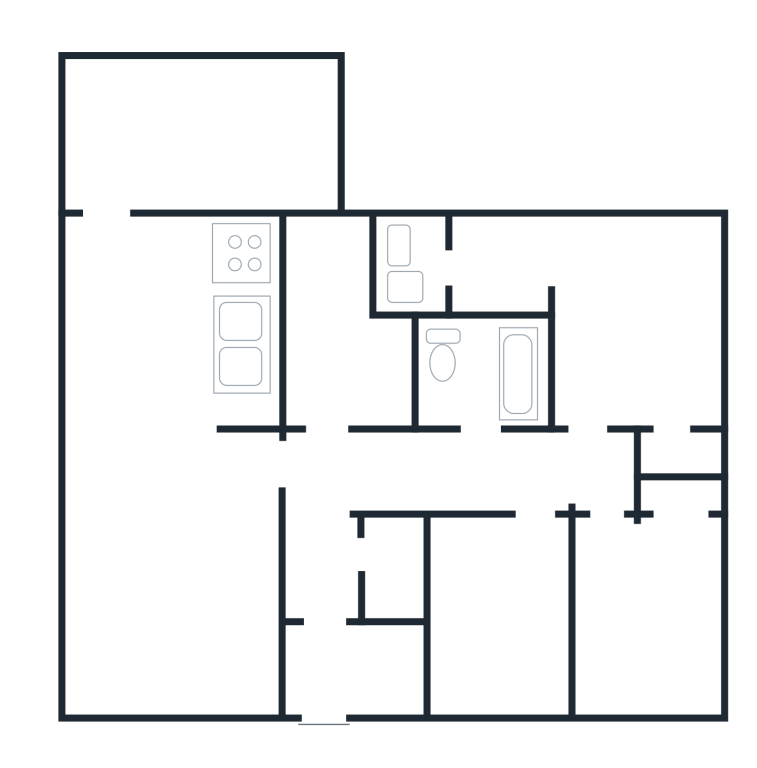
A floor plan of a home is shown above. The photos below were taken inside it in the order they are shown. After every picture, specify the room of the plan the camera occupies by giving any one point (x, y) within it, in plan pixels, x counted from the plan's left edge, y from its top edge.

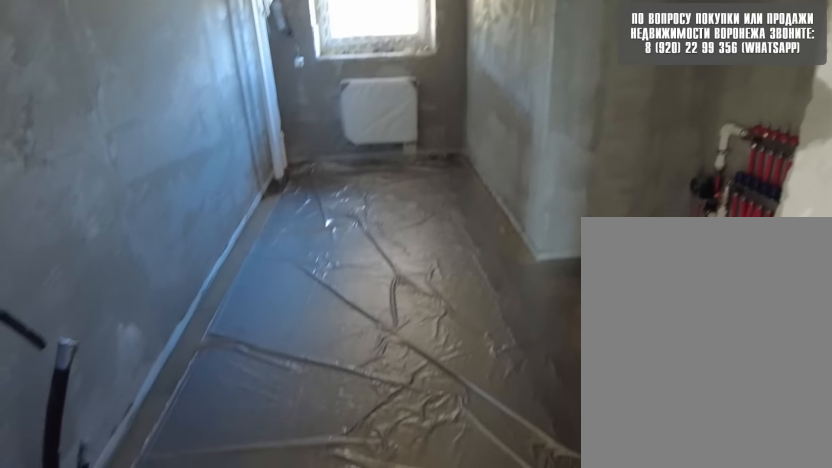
(351, 400)
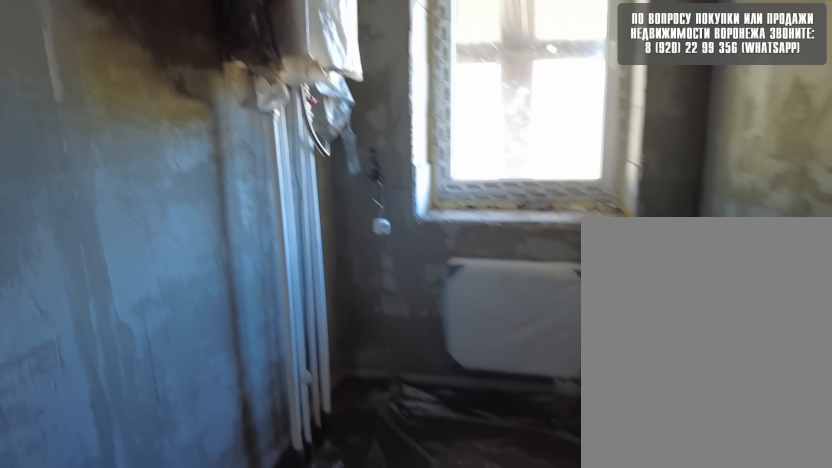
(353, 384)
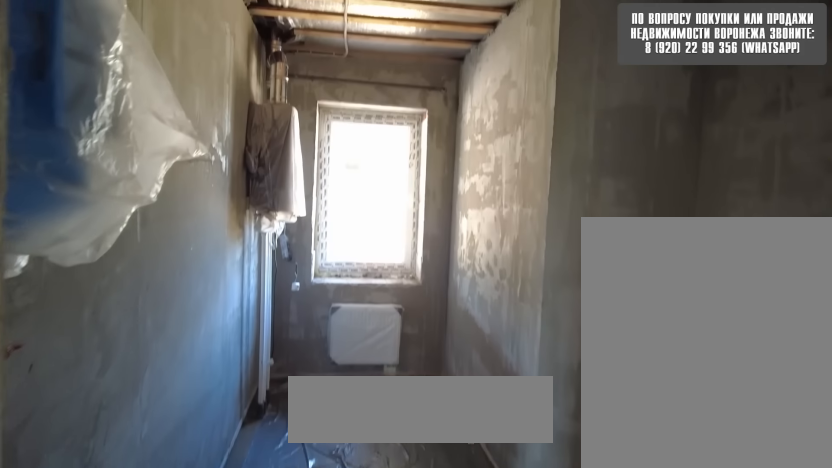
(353, 376)
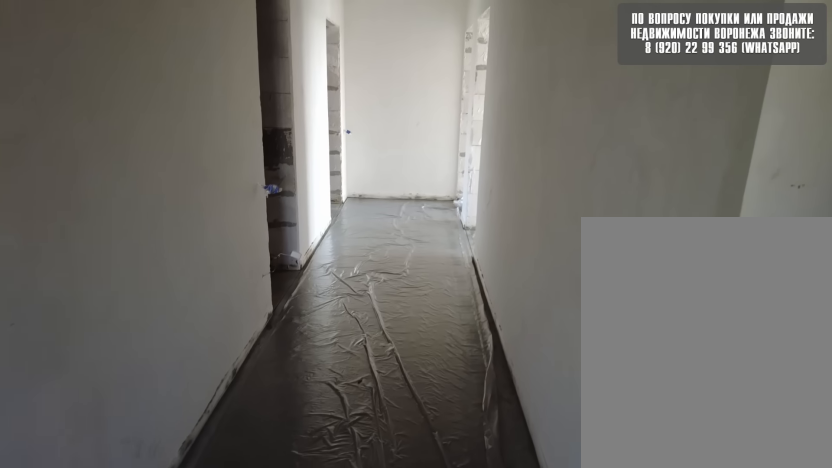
(338, 497)
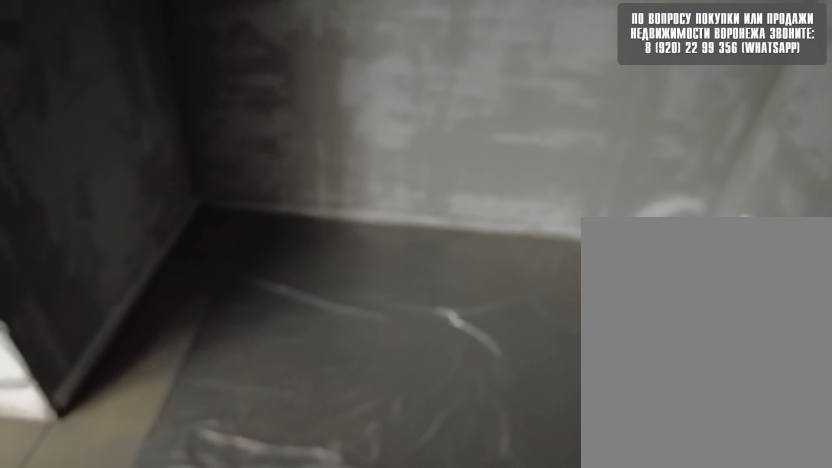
(503, 497)
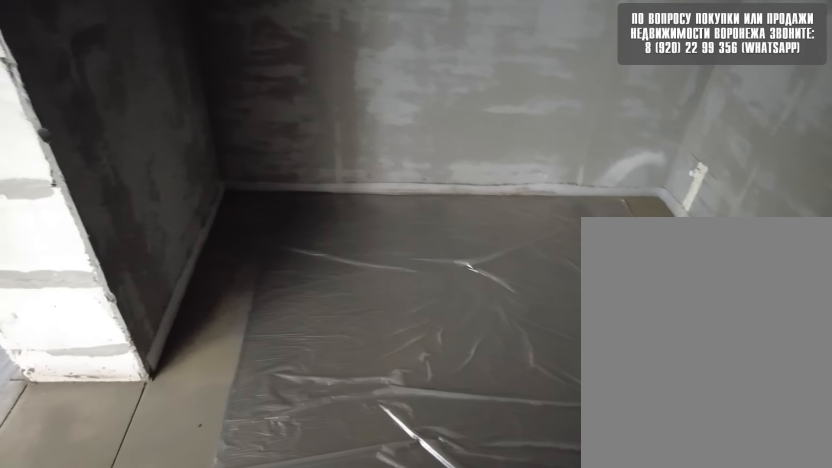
(503, 497)
